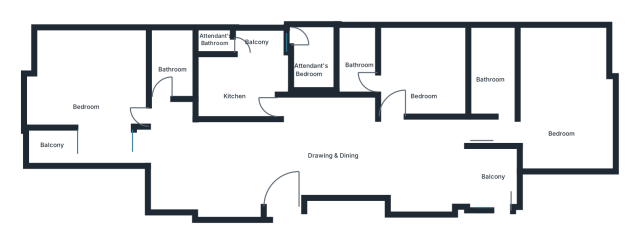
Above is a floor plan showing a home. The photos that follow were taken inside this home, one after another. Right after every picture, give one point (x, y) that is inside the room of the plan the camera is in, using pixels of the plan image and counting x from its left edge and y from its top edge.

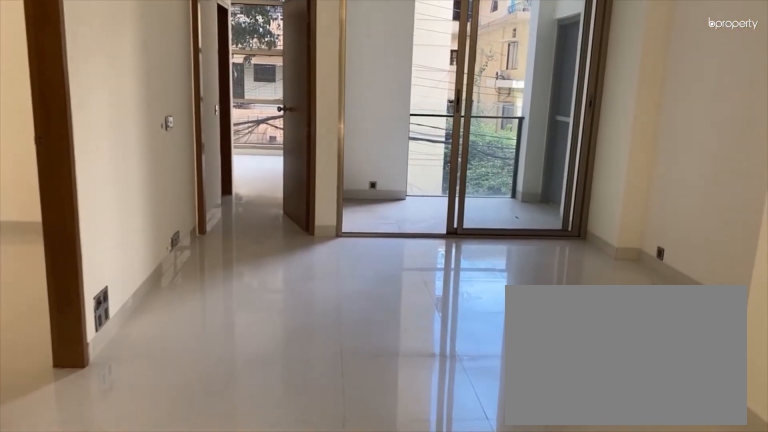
(383, 155)
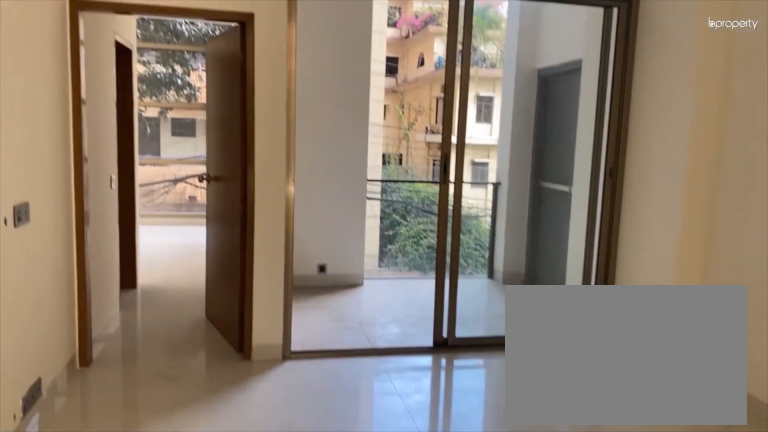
(383, 155)
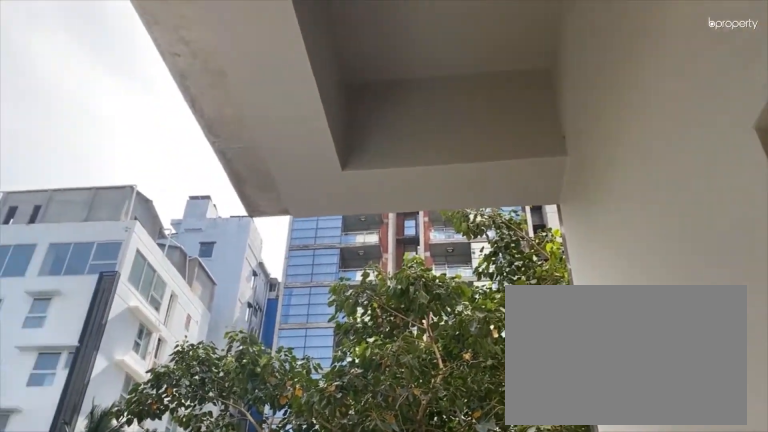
(60, 149)
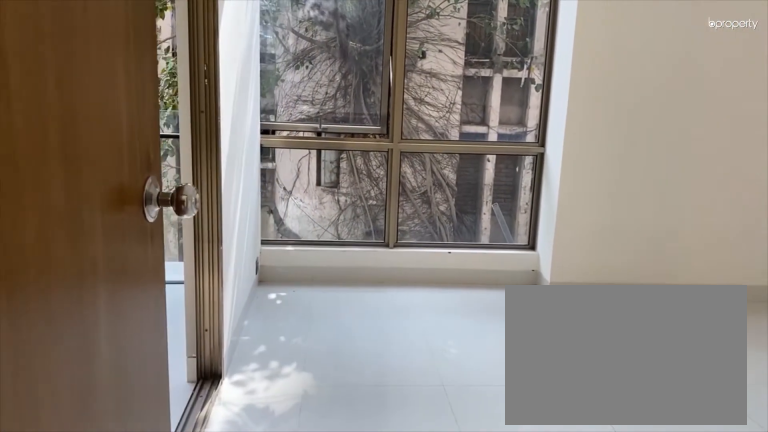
(86, 88)
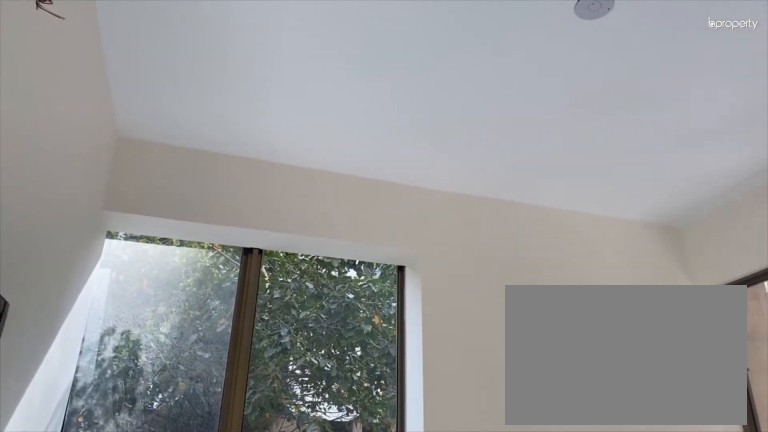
(86, 88)
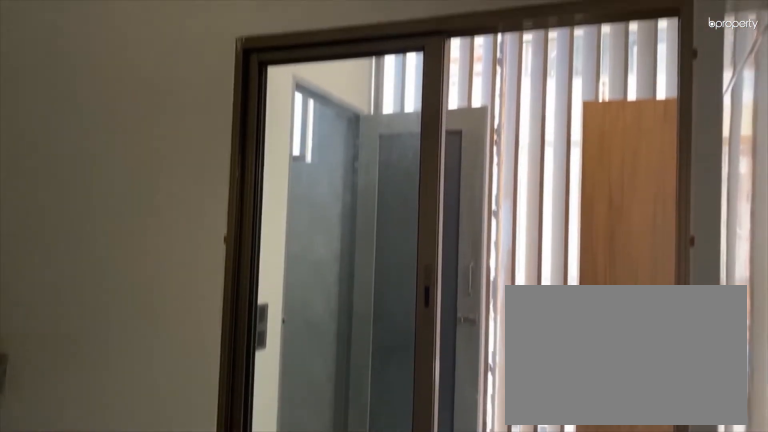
(236, 81)
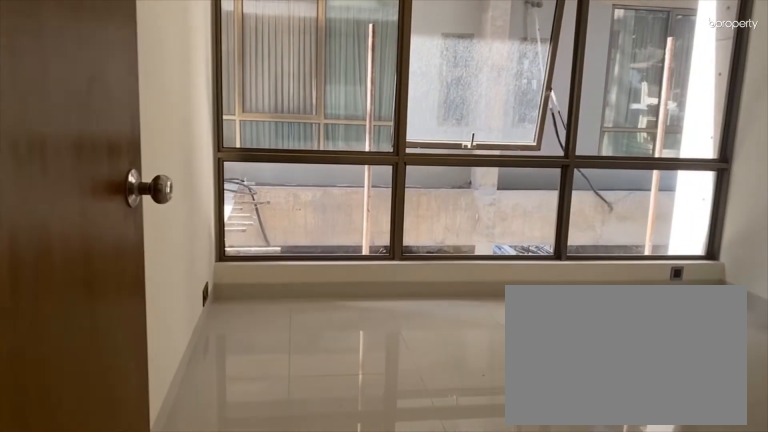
(389, 119)
